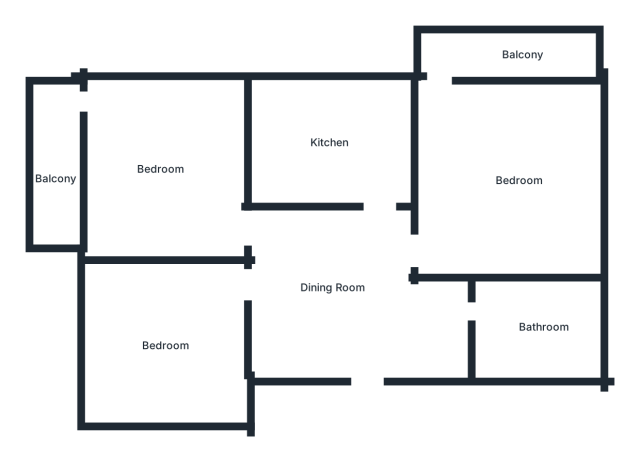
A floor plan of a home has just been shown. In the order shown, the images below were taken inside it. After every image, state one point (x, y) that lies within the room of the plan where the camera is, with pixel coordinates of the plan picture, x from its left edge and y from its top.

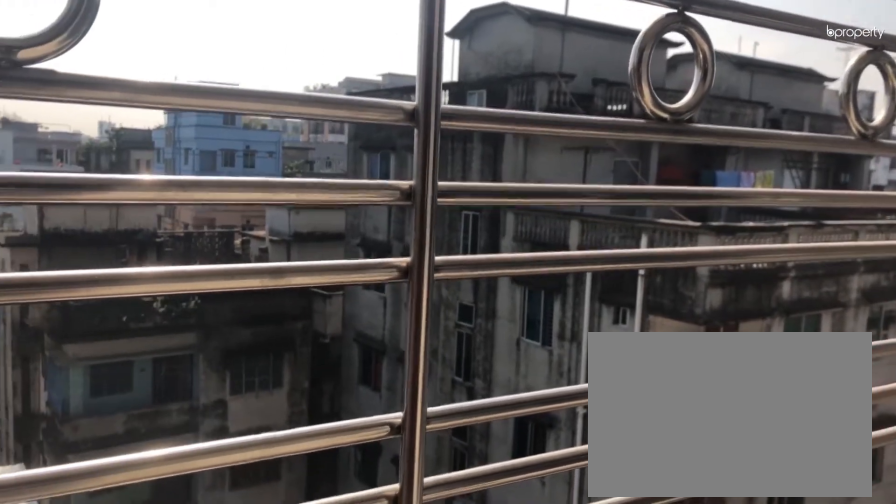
(517, 51)
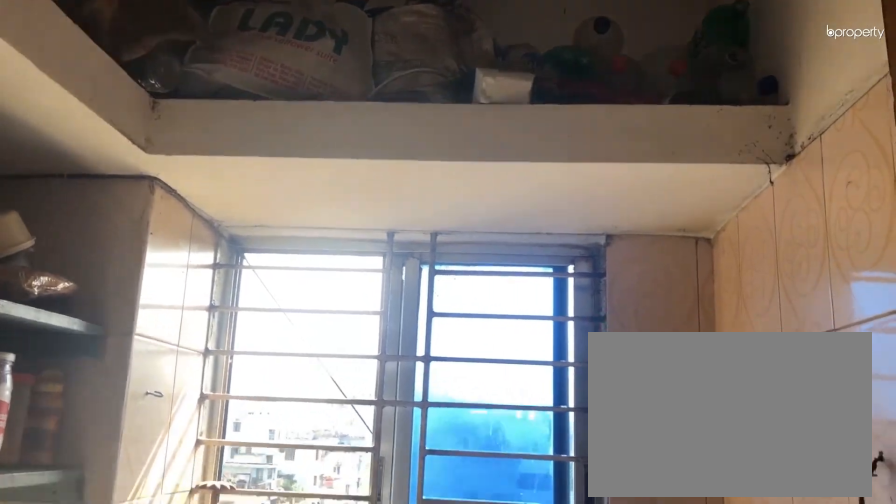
(319, 143)
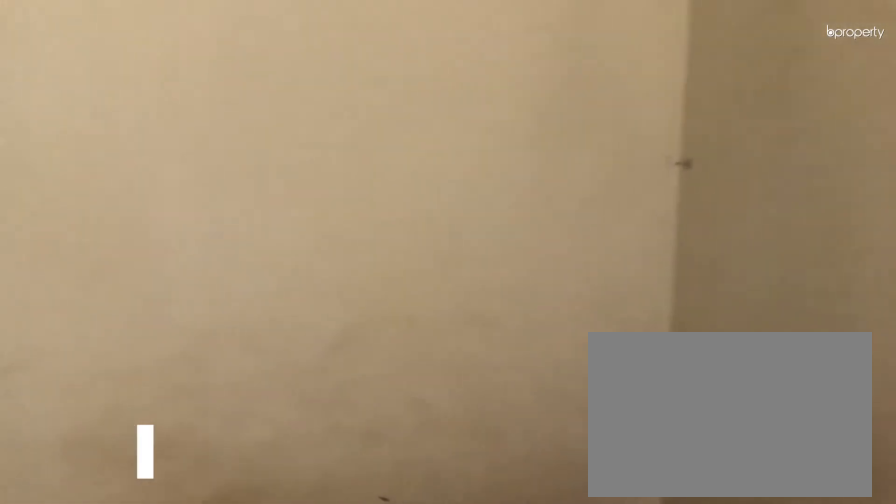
(164, 349)
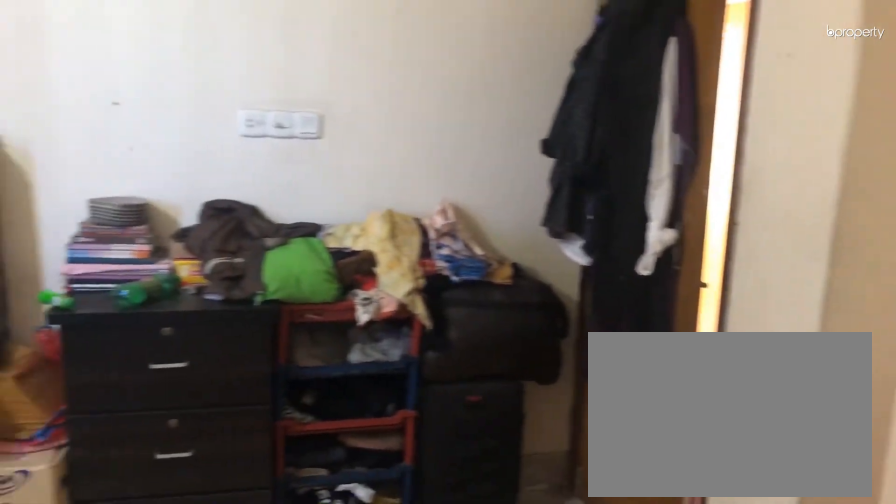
(164, 349)
